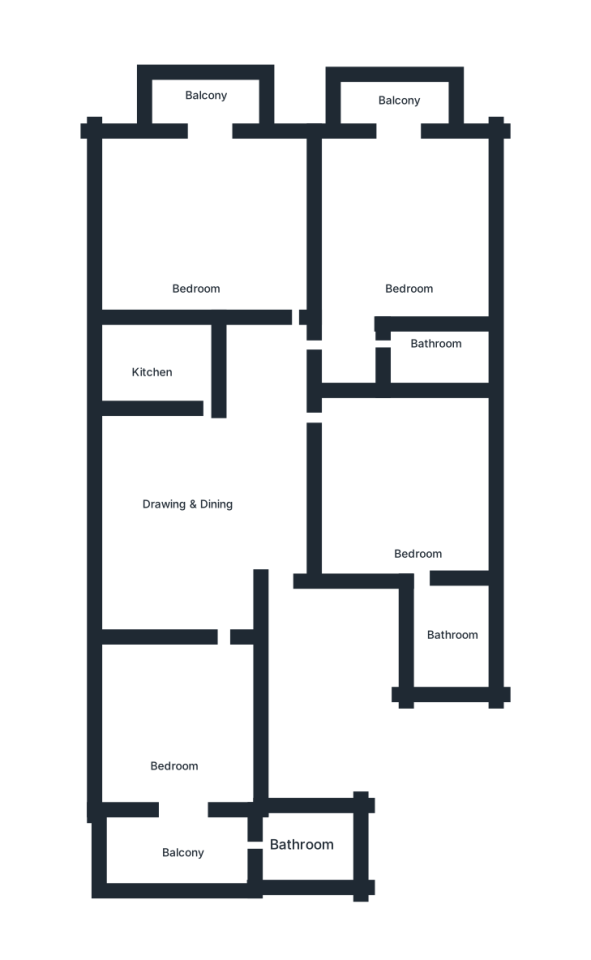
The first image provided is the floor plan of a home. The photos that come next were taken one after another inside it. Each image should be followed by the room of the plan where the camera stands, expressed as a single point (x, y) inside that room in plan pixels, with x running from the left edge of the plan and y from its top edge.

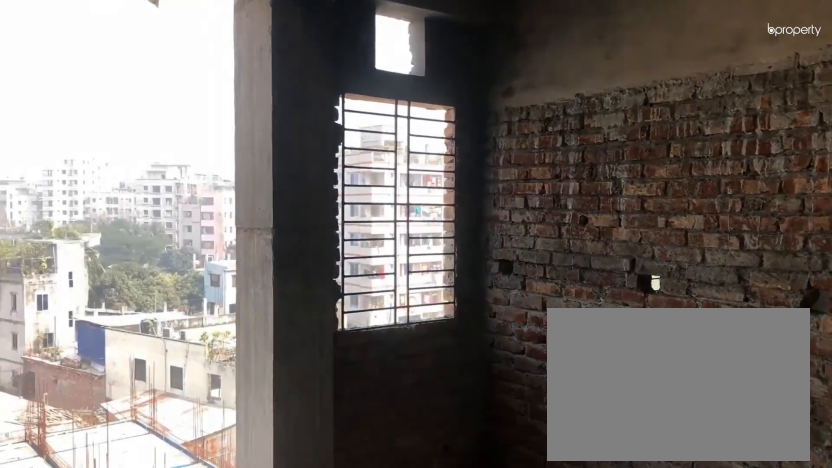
(224, 496)
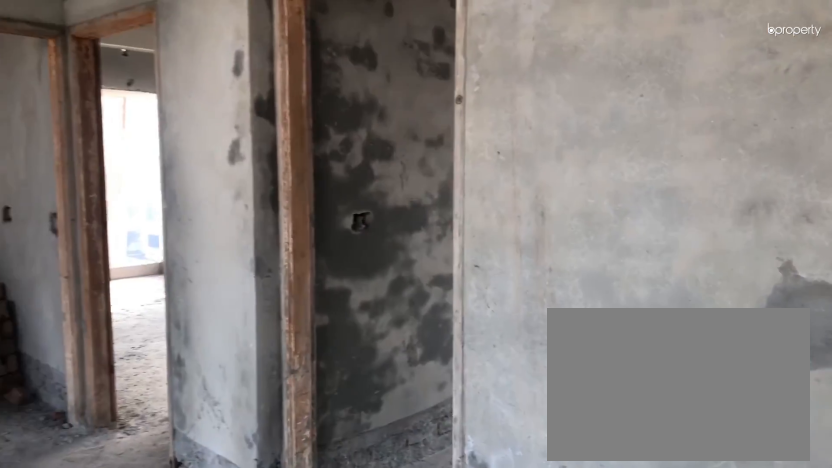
(189, 495)
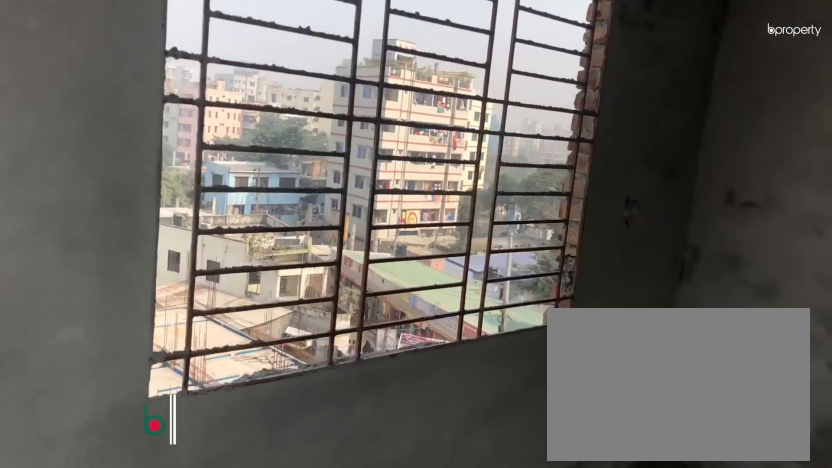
(183, 733)
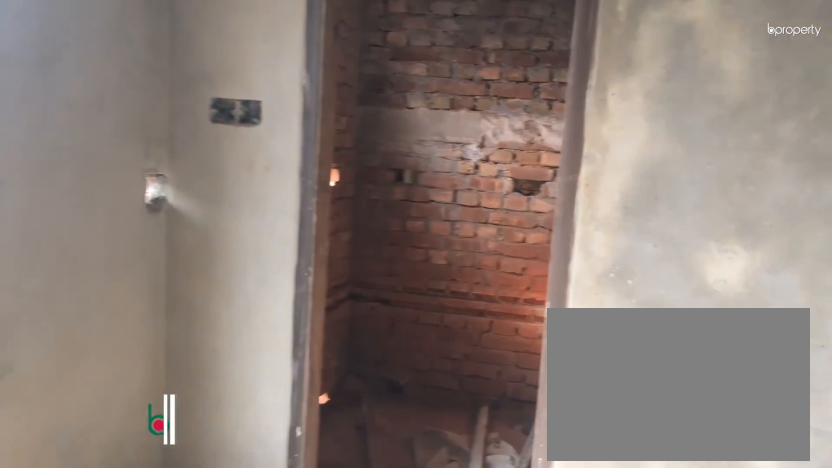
(421, 483)
